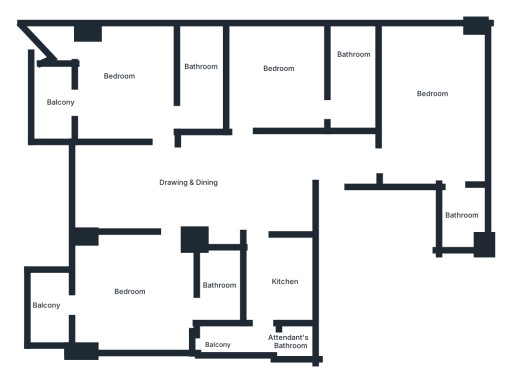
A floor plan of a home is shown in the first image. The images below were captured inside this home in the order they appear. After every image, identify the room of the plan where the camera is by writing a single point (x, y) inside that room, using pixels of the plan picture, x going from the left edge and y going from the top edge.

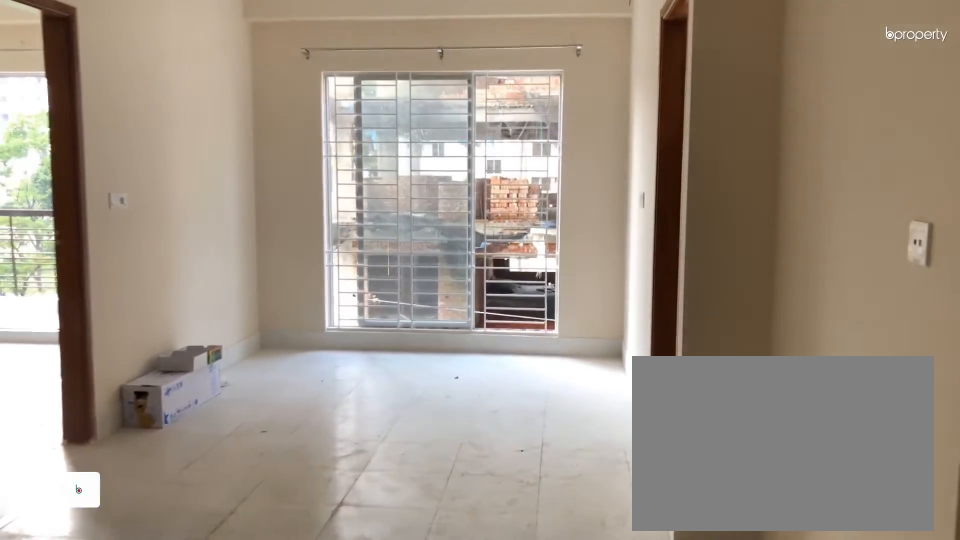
(292, 165)
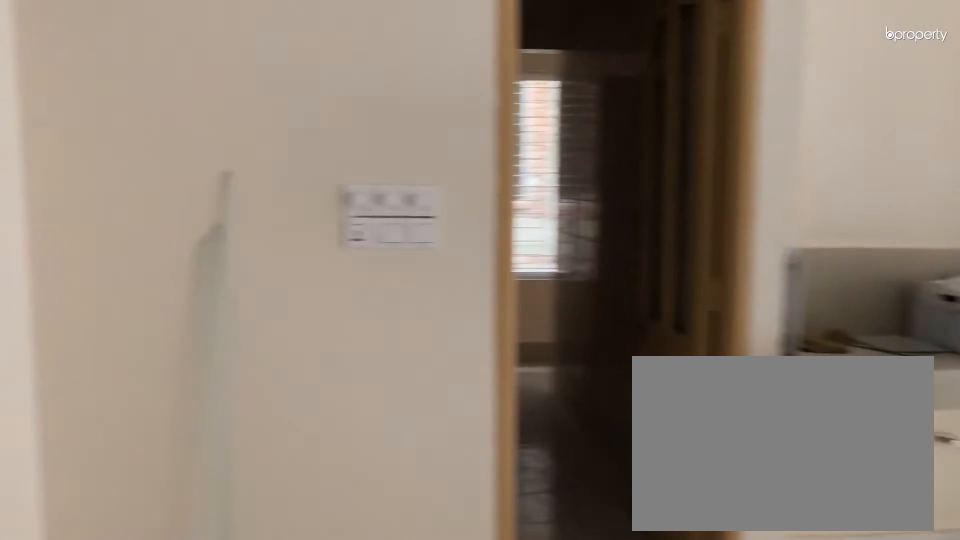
(198, 183)
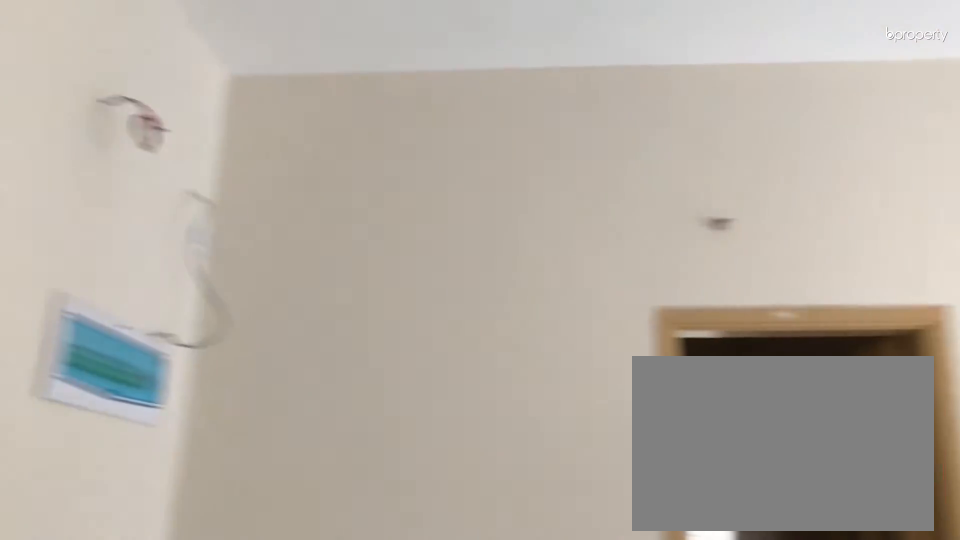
(198, 183)
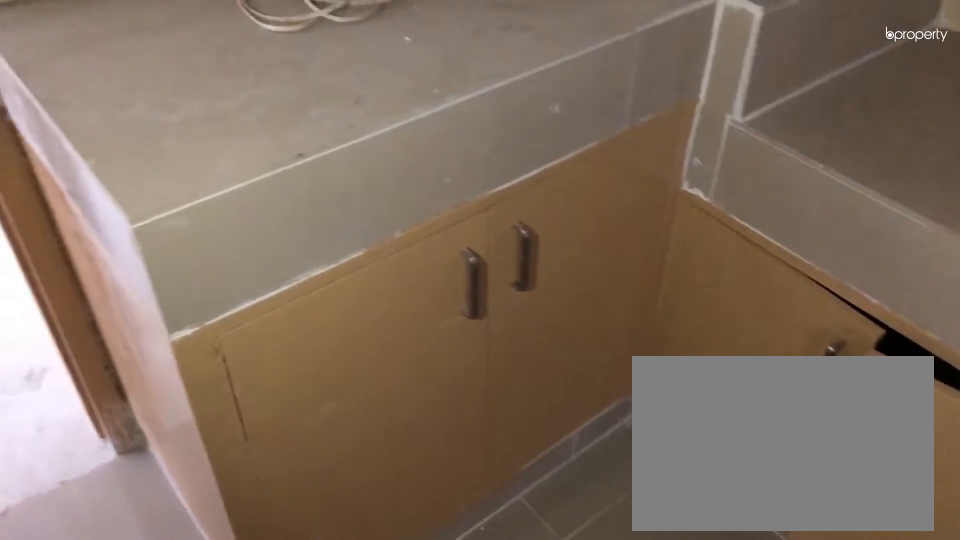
(279, 268)
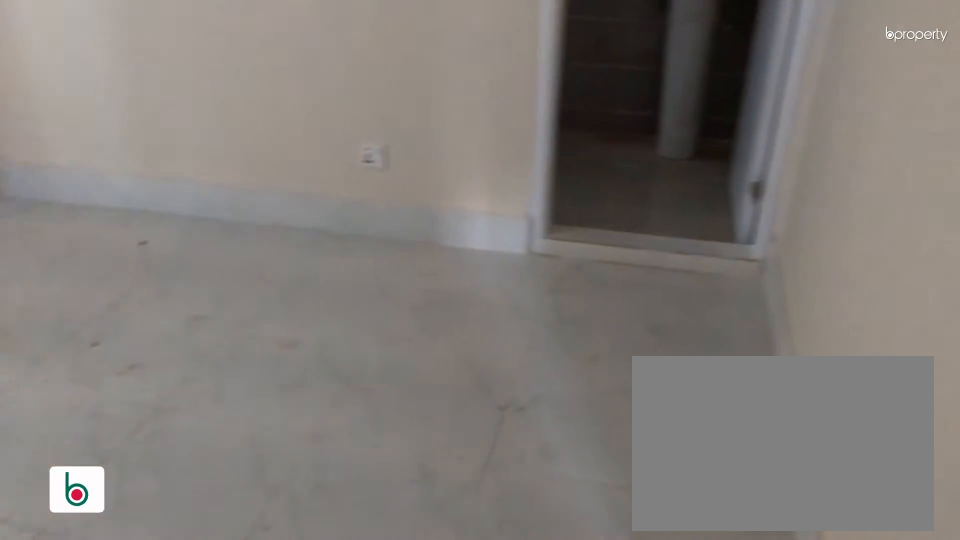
(289, 85)
